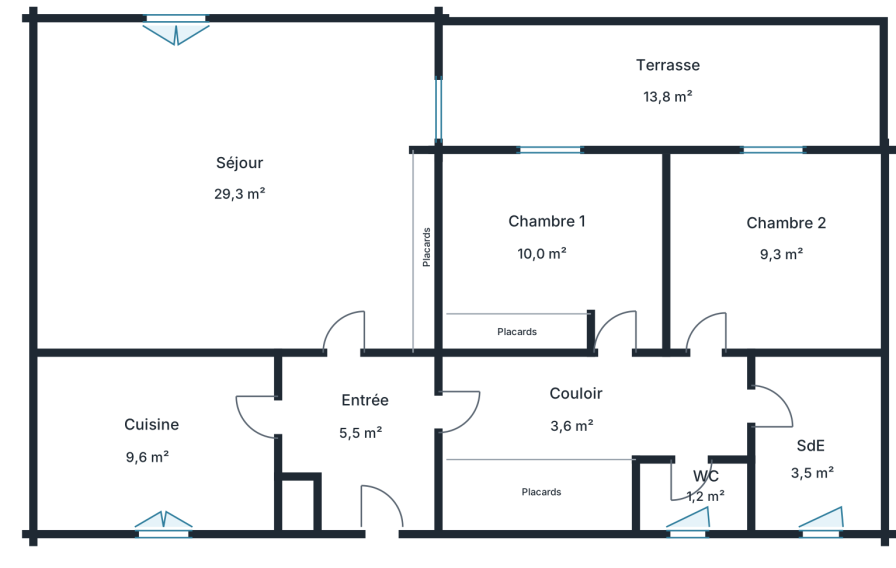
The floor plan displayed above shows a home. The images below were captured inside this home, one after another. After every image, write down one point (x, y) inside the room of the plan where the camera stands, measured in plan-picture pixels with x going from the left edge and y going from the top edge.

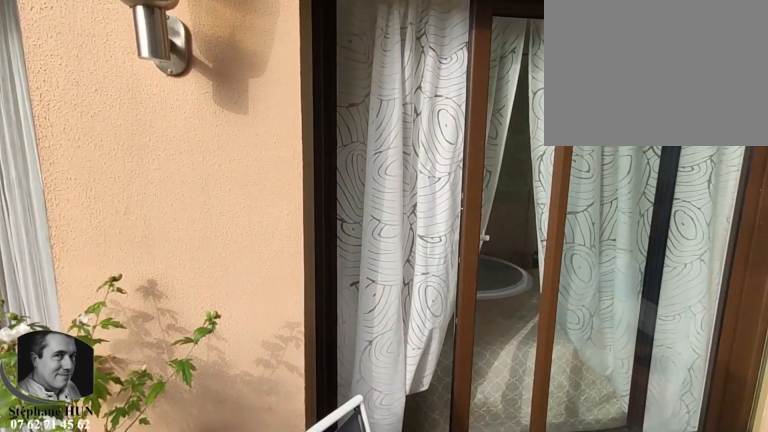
(665, 78)
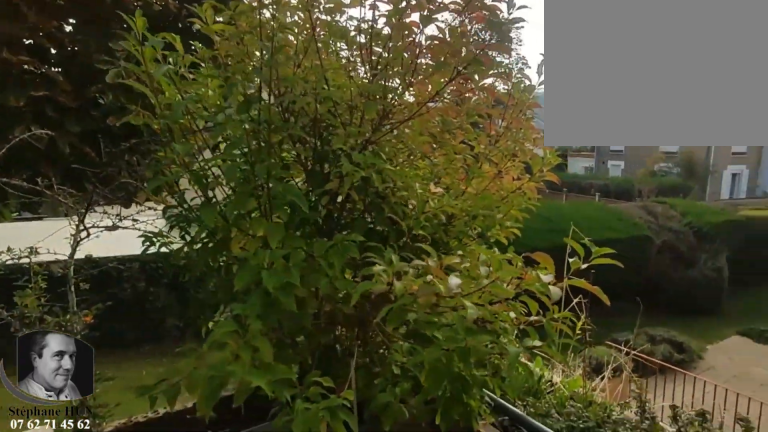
(665, 78)
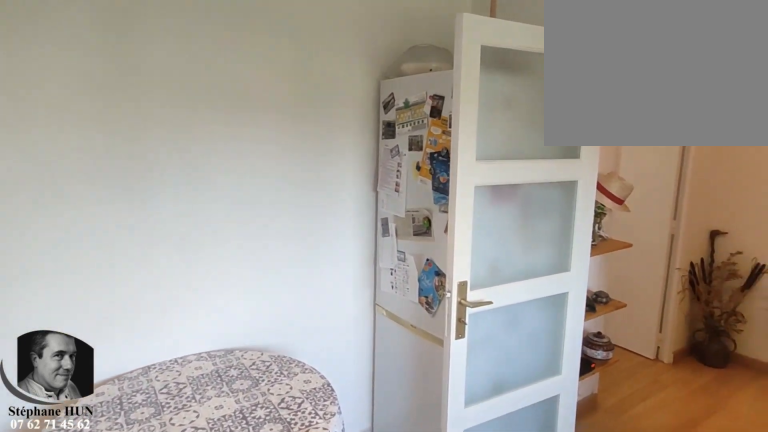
(155, 442)
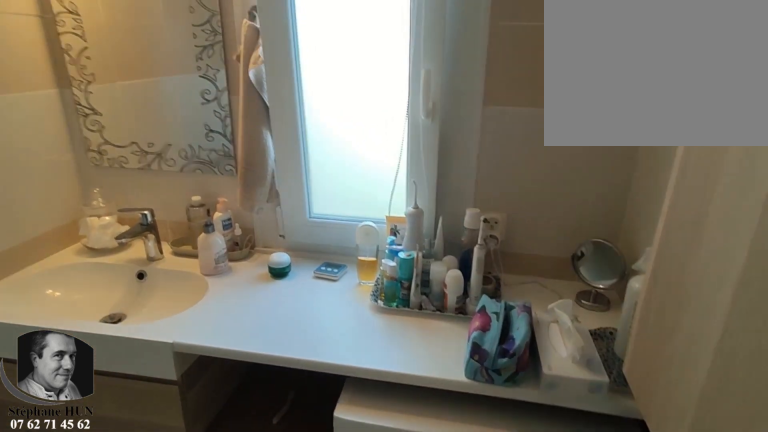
(815, 442)
